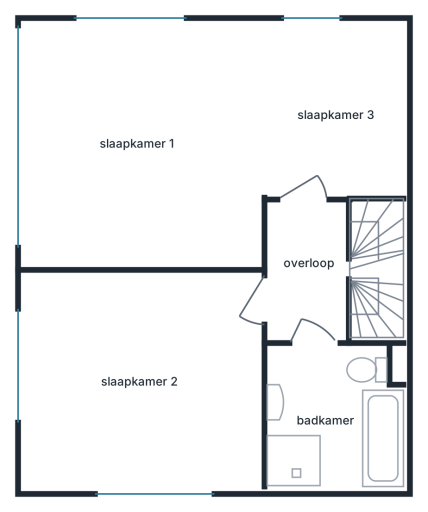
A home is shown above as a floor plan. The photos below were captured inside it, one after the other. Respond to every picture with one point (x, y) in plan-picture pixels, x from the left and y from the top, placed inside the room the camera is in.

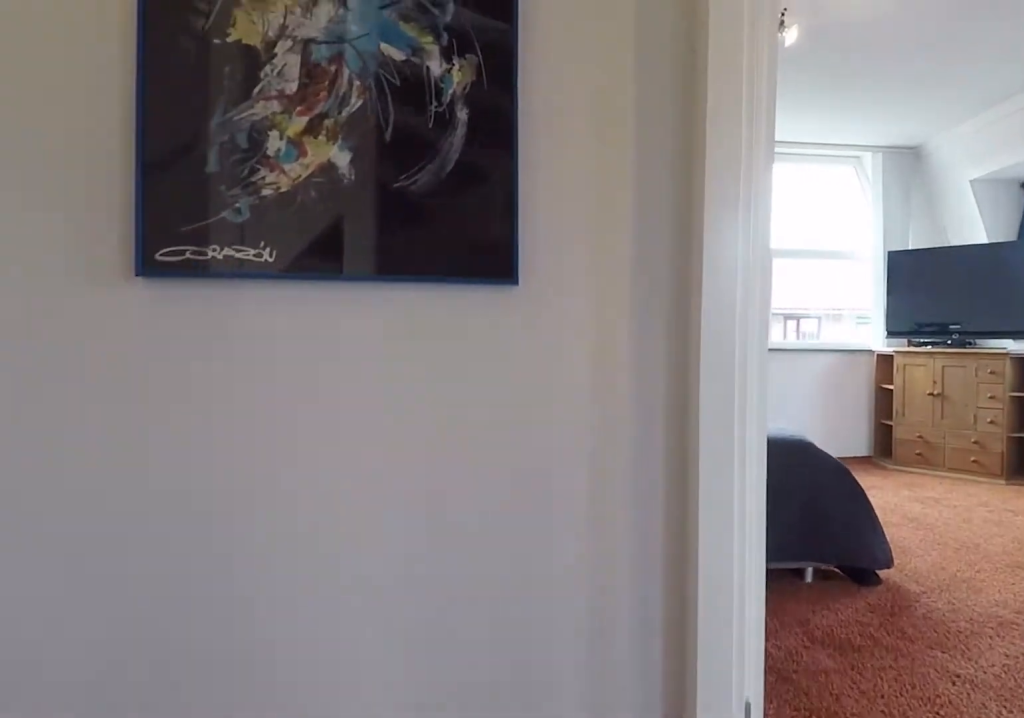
(308, 271)
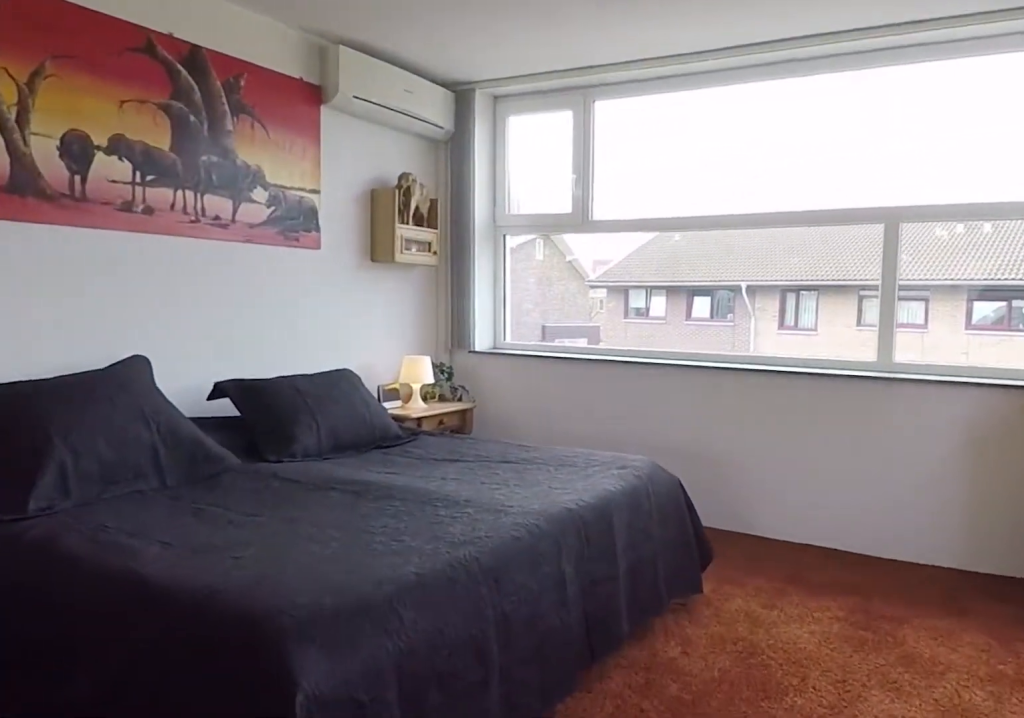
(310, 111)
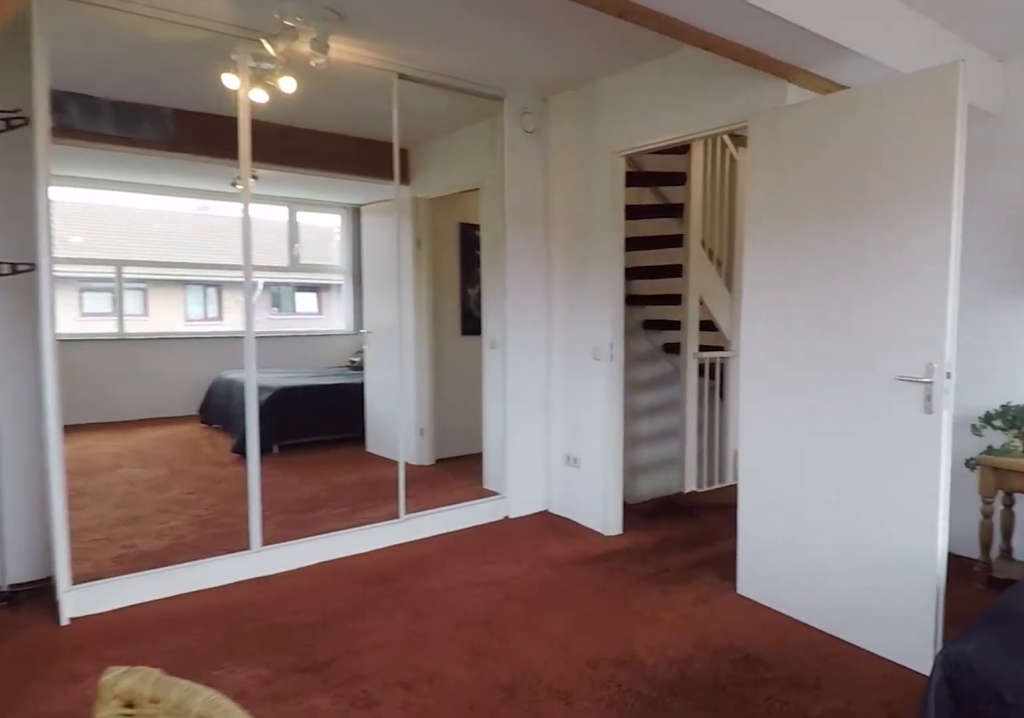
(310, 111)
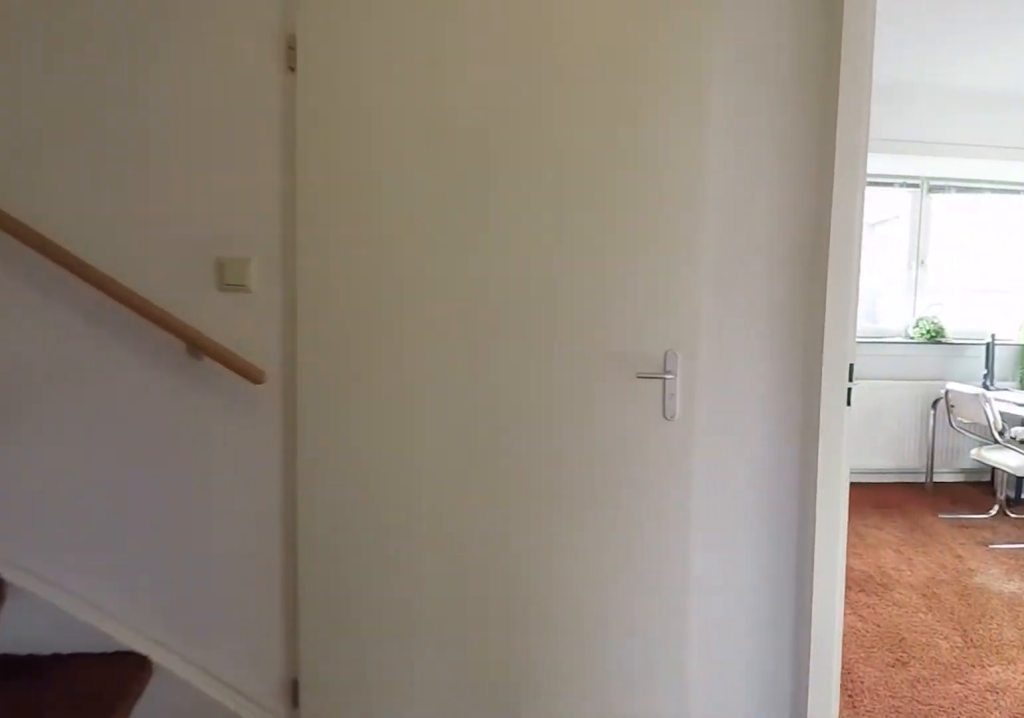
(308, 271)
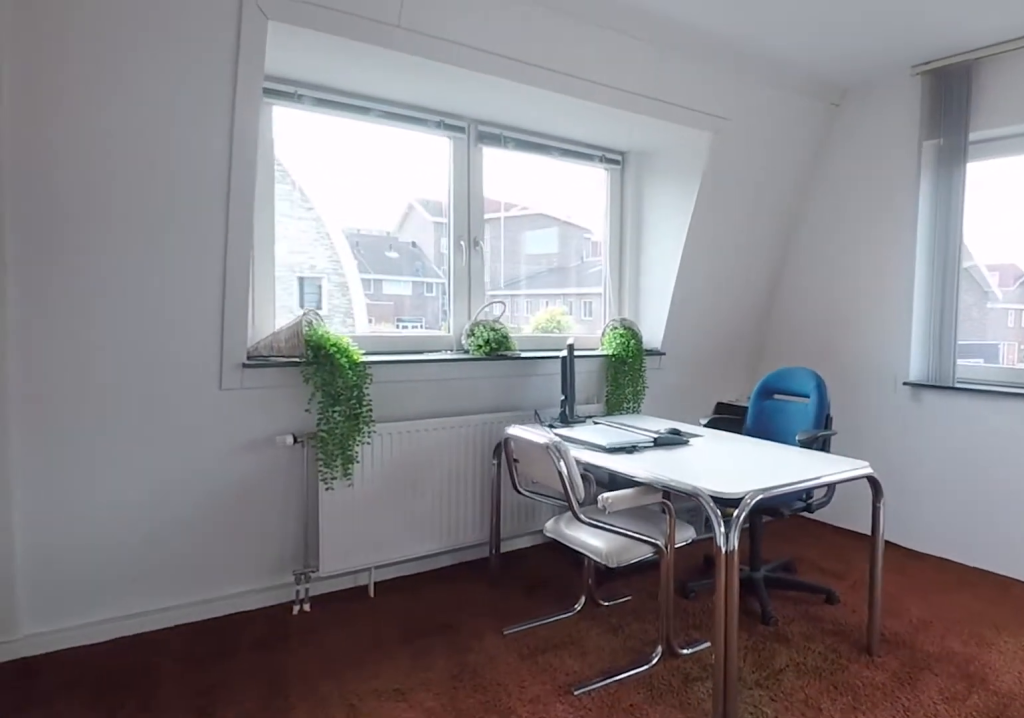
(132, 435)
